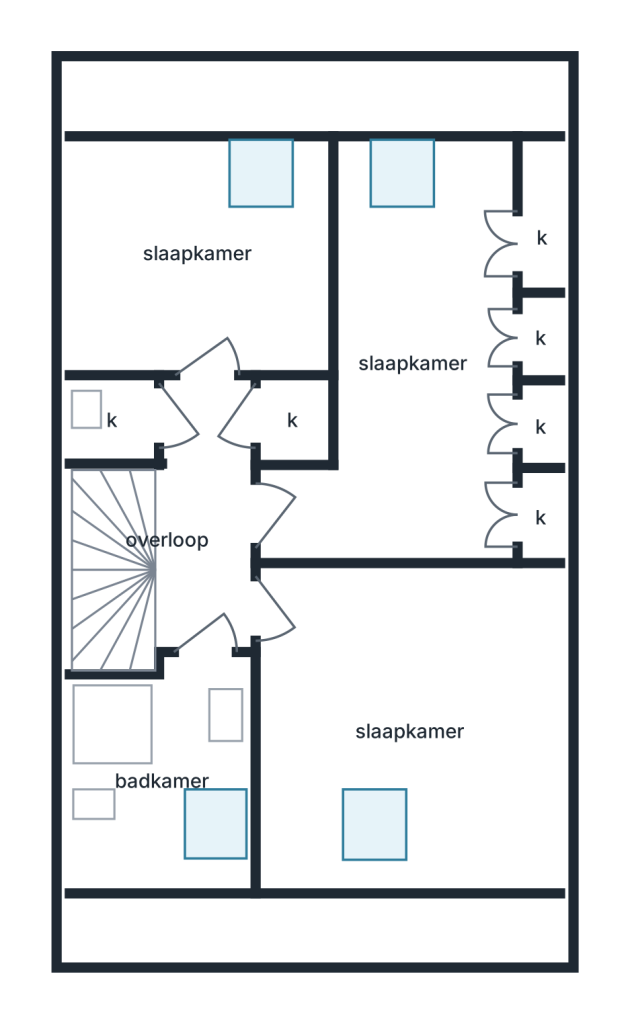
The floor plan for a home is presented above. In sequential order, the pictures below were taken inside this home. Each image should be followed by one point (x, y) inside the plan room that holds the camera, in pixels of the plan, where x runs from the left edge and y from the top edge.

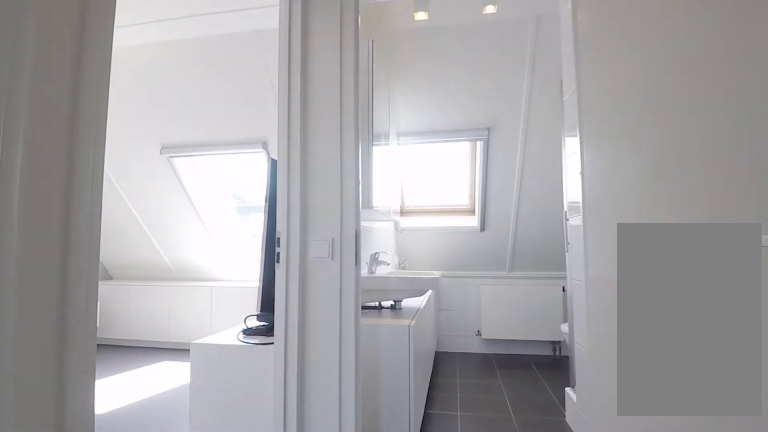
(203, 516)
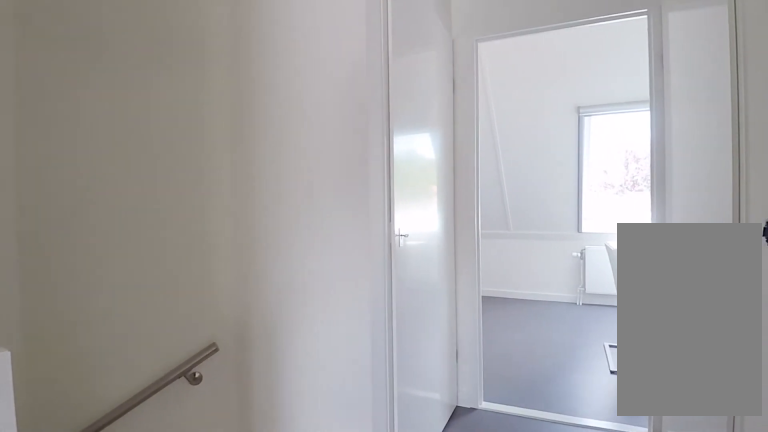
(203, 516)
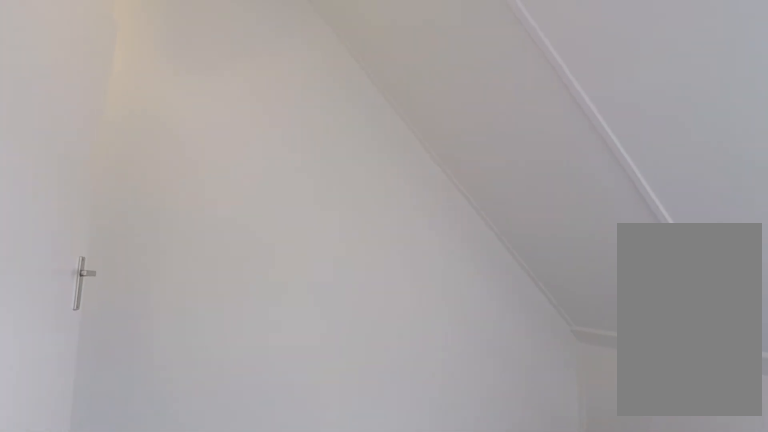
(198, 284)
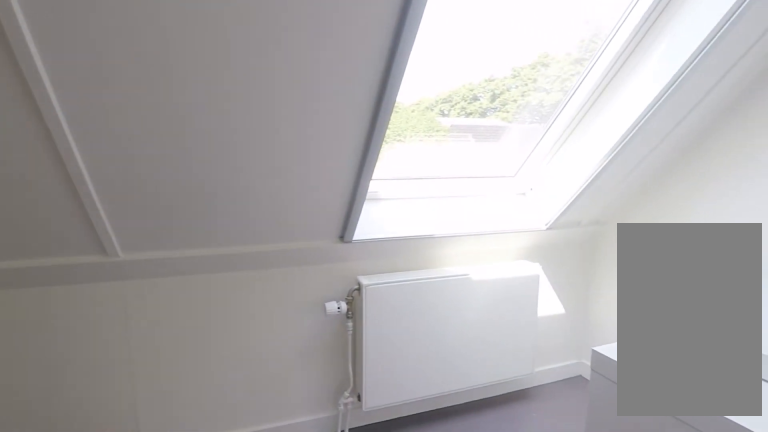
(198, 284)
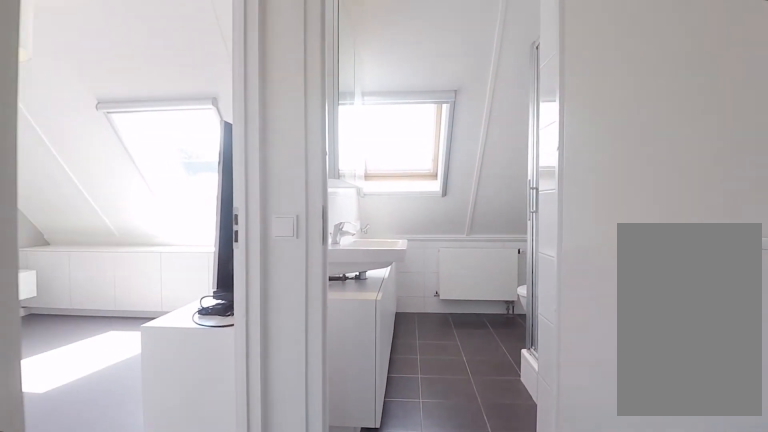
(203, 516)
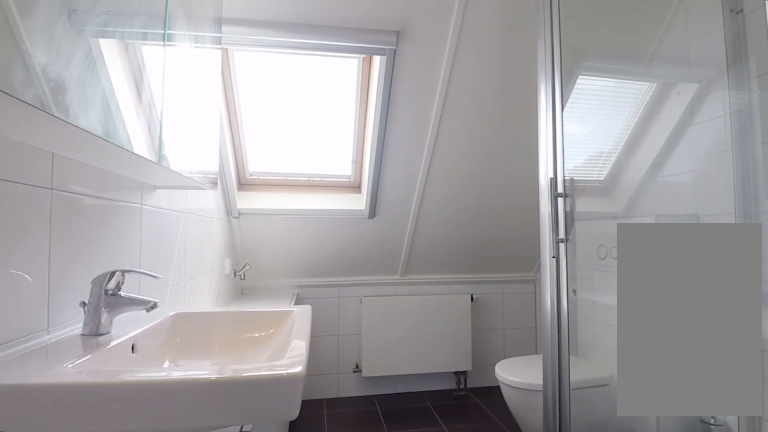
(168, 752)
